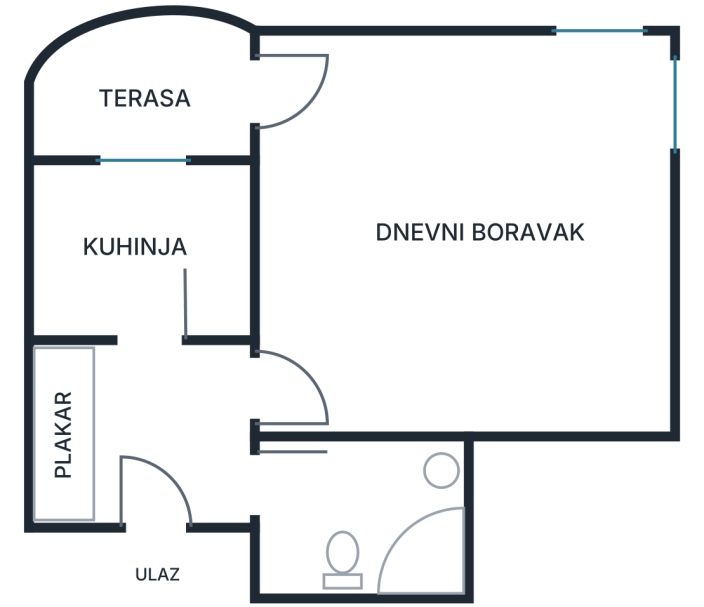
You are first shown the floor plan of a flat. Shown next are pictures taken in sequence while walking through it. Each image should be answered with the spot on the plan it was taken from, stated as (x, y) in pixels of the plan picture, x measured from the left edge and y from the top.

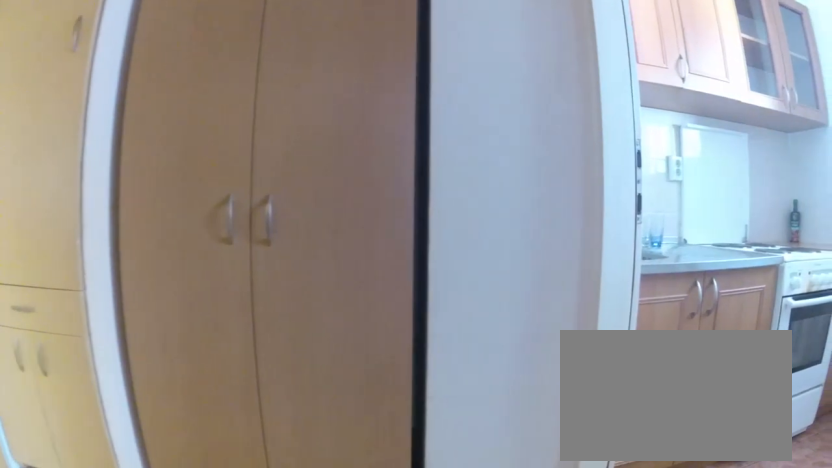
(232, 380)
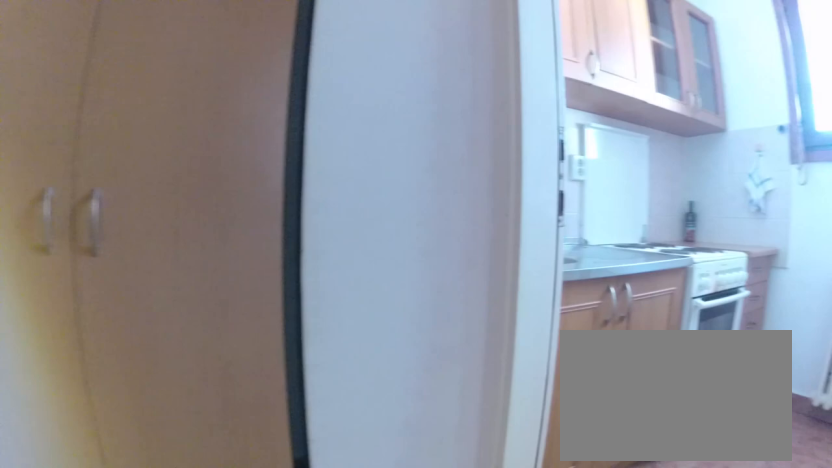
(218, 382)
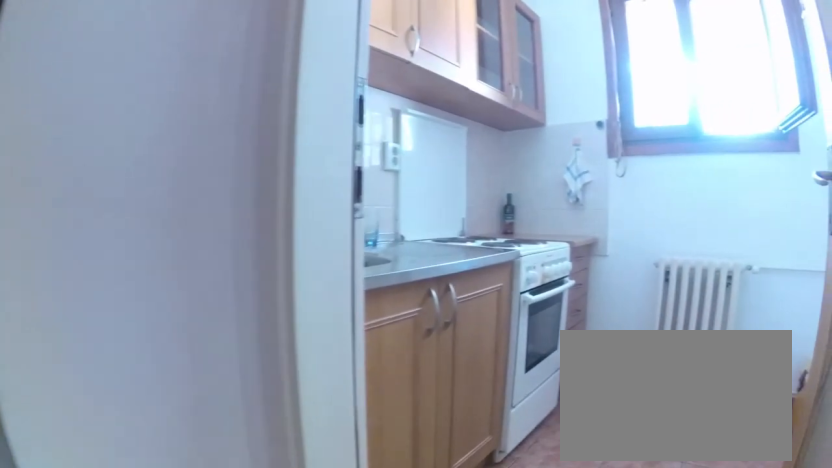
(199, 383)
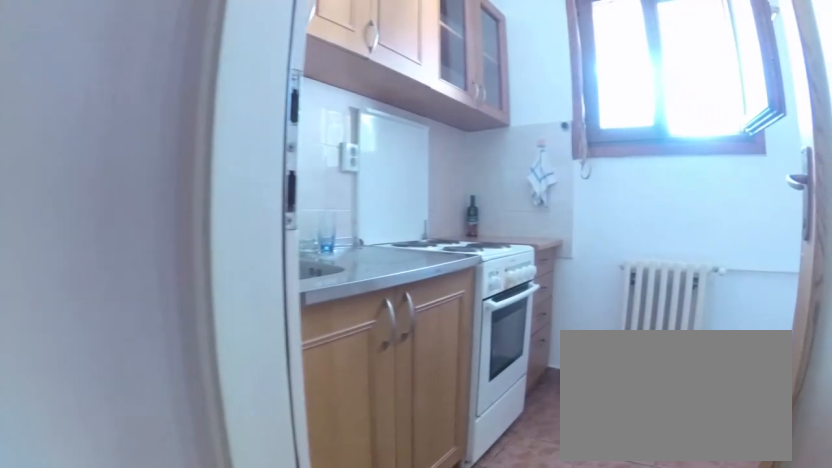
(192, 382)
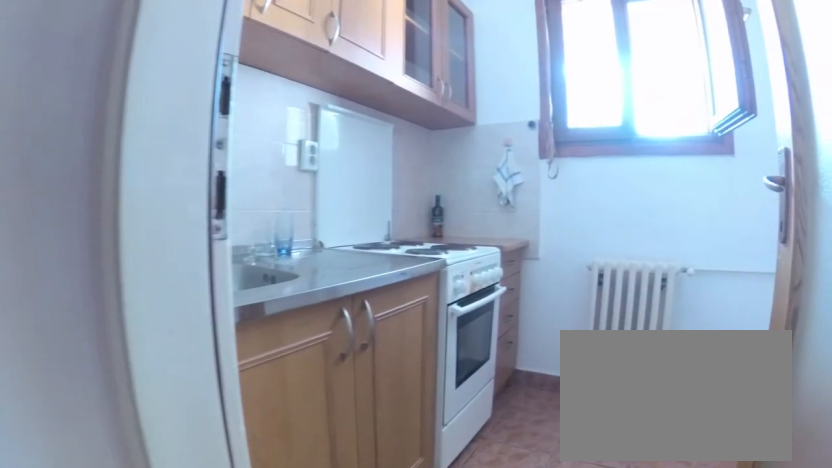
(185, 382)
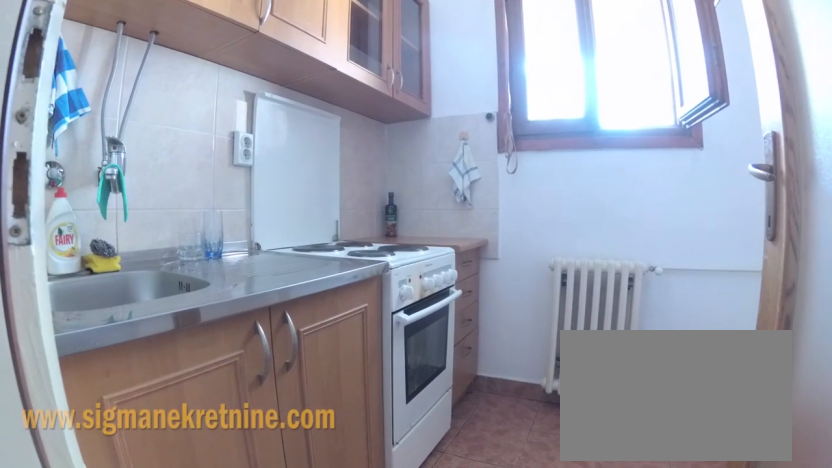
(157, 377)
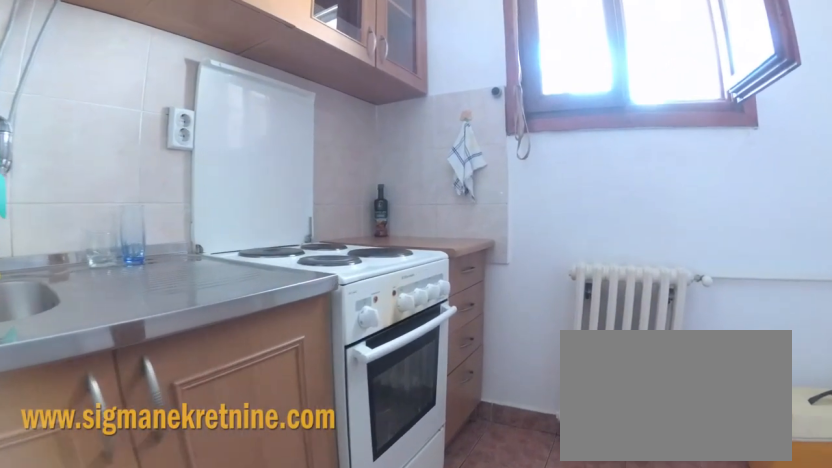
(157, 343)
